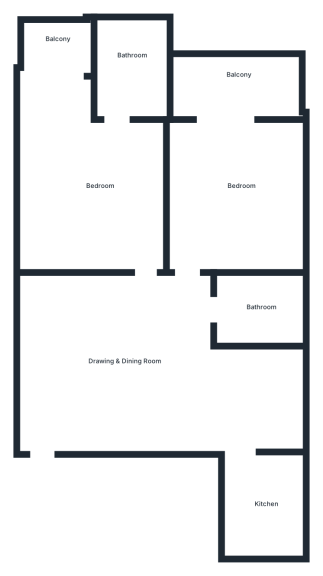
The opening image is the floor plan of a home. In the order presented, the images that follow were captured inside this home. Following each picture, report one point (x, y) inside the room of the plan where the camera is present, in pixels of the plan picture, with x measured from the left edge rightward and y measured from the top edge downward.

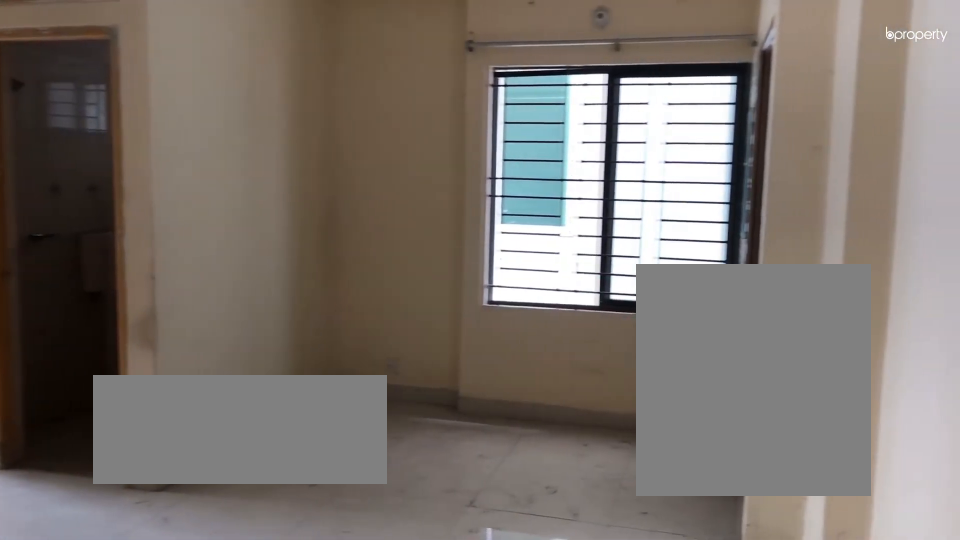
(131, 374)
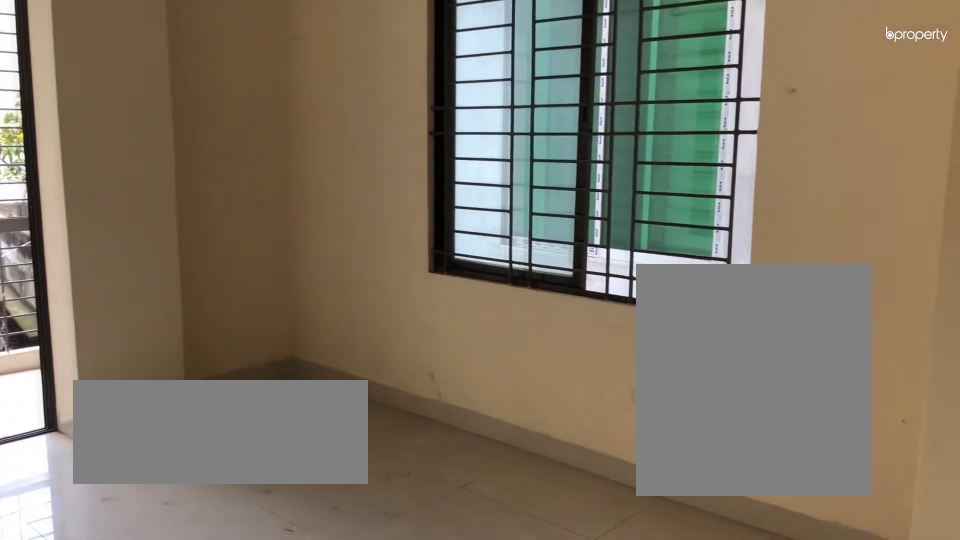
(241, 191)
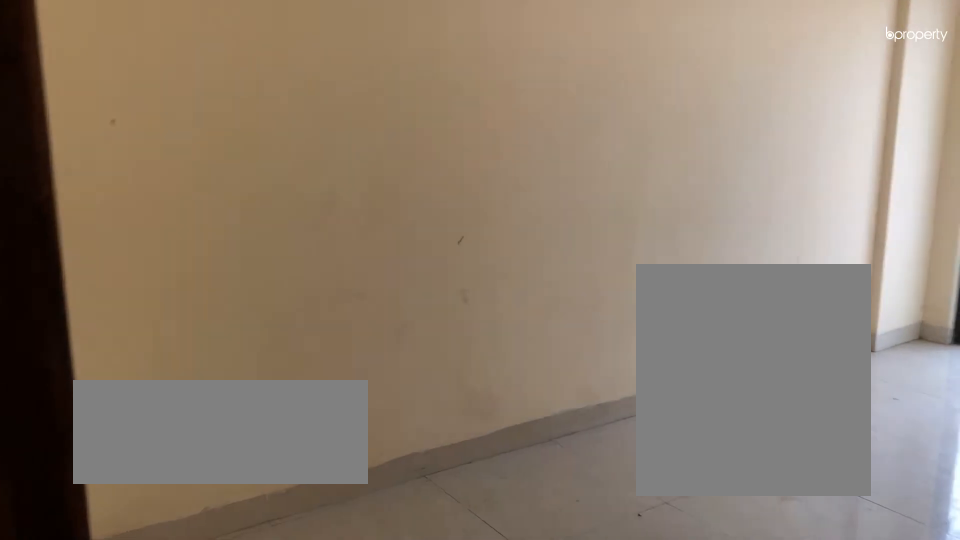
(105, 193)
